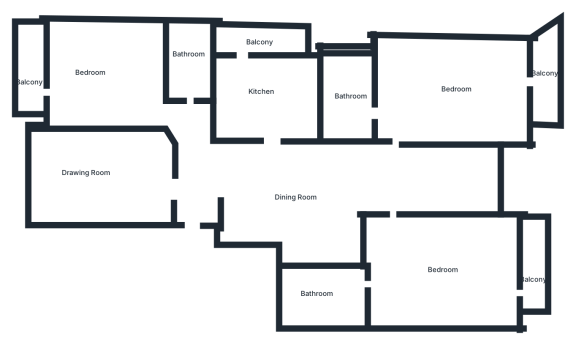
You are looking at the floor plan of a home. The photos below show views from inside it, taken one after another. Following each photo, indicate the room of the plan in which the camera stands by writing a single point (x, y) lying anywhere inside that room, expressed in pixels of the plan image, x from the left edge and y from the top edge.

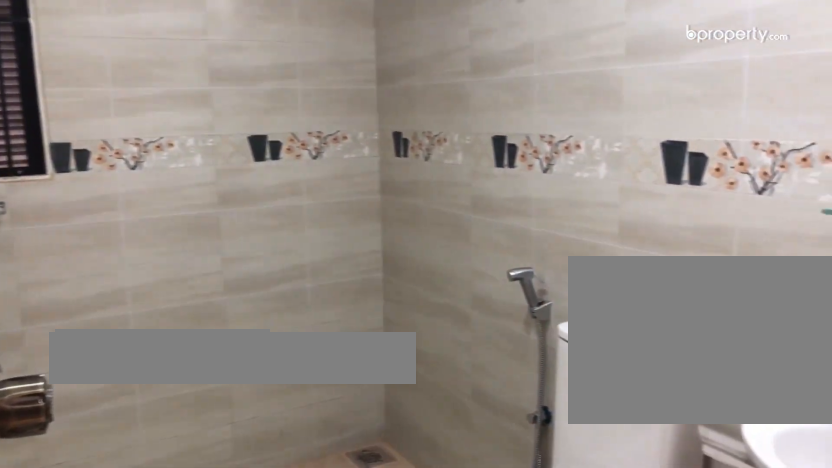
(192, 70)
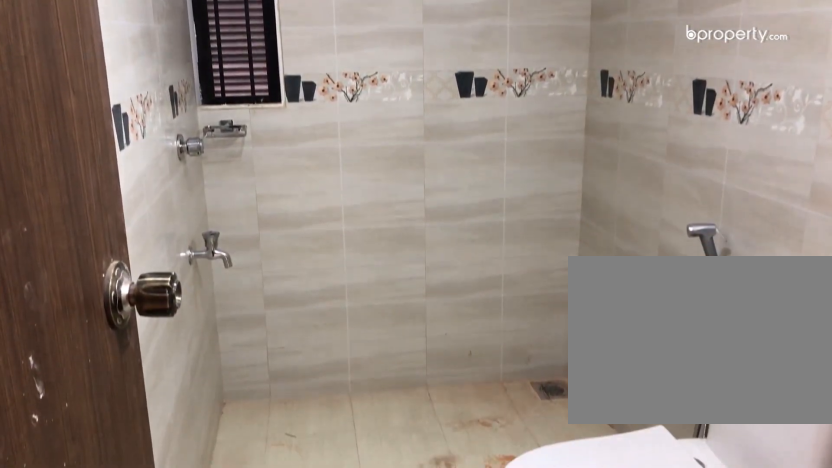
(193, 73)
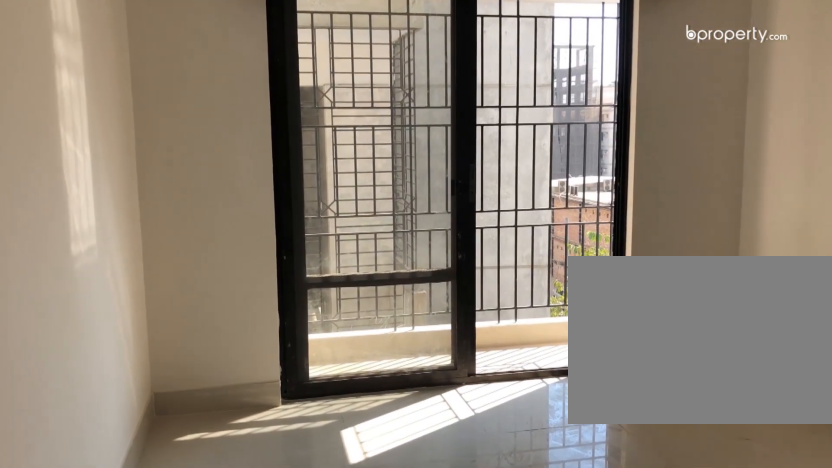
(103, 80)
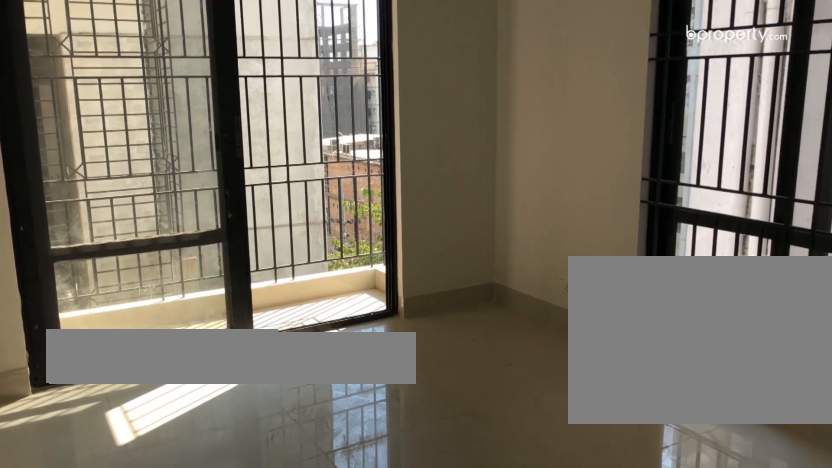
(103, 80)
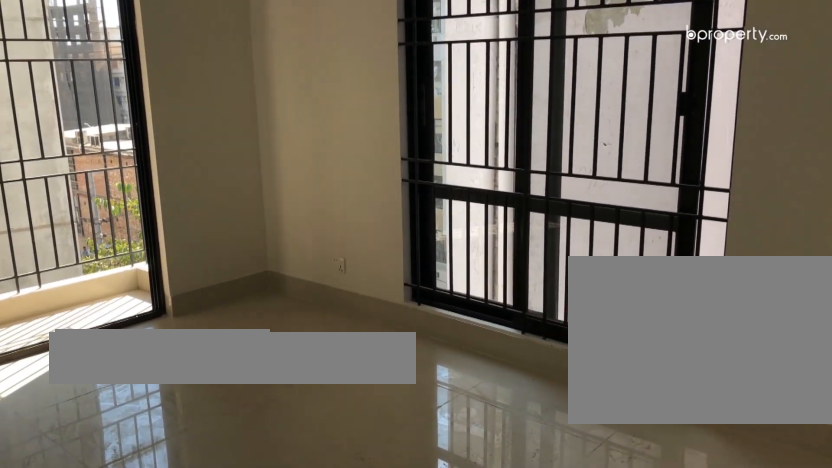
(103, 80)
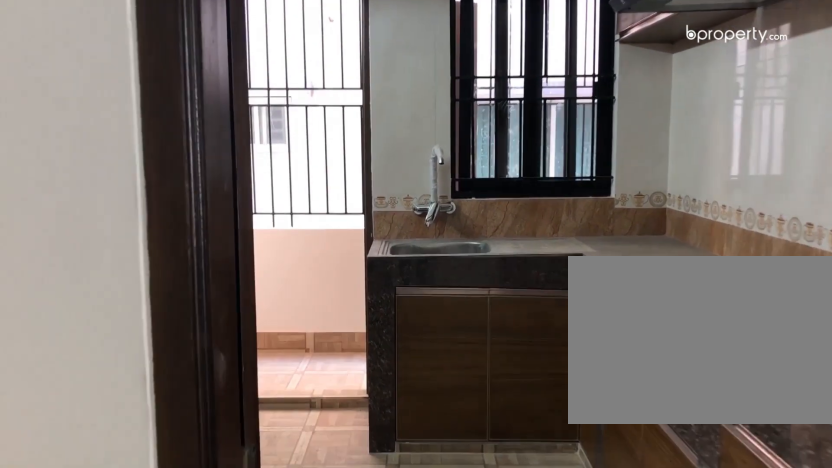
(273, 107)
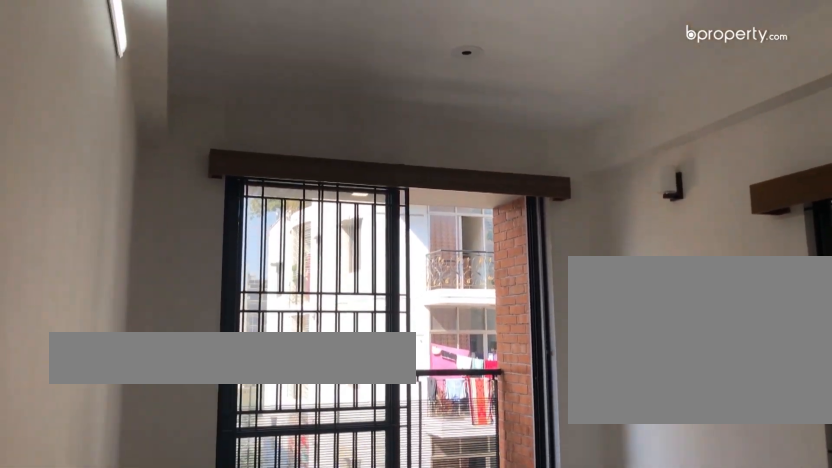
(440, 267)
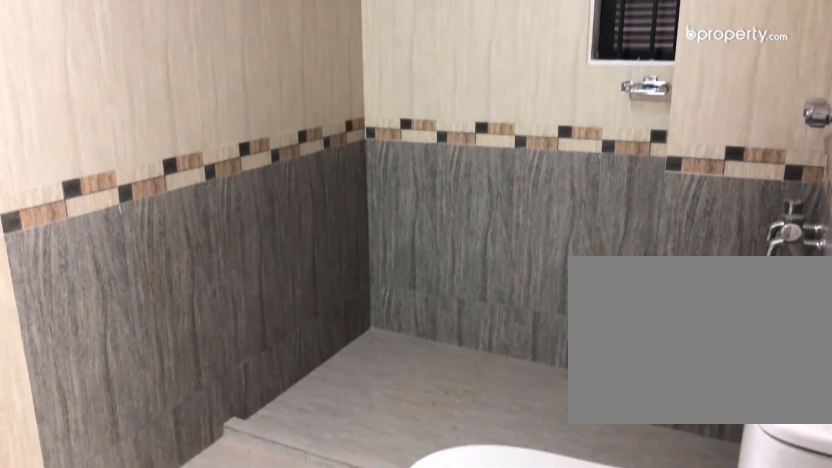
(357, 111)
